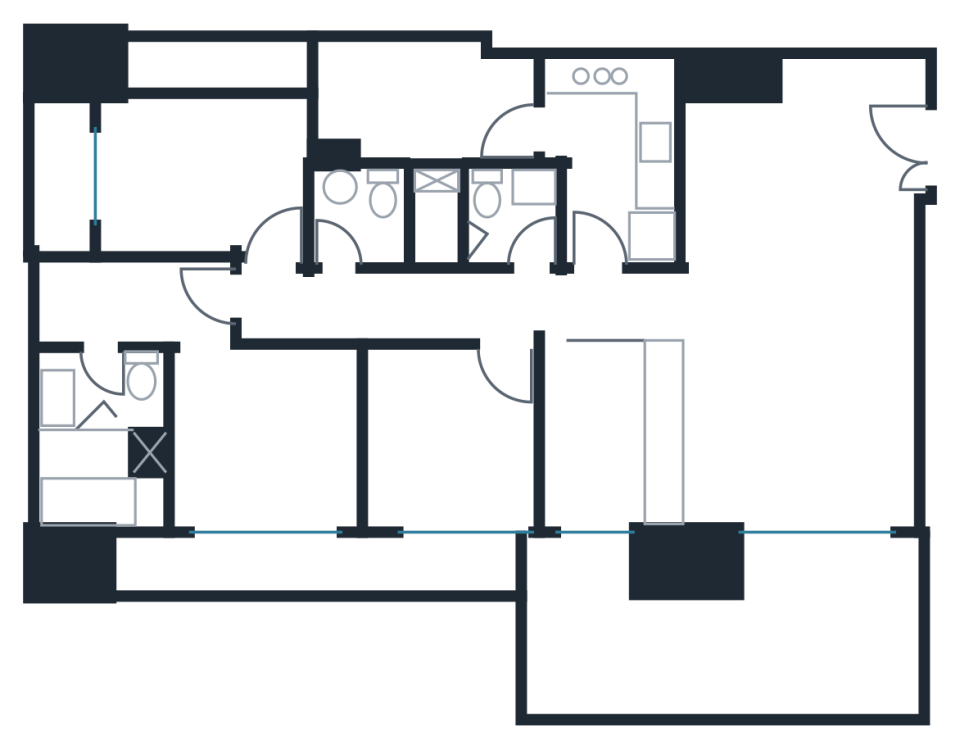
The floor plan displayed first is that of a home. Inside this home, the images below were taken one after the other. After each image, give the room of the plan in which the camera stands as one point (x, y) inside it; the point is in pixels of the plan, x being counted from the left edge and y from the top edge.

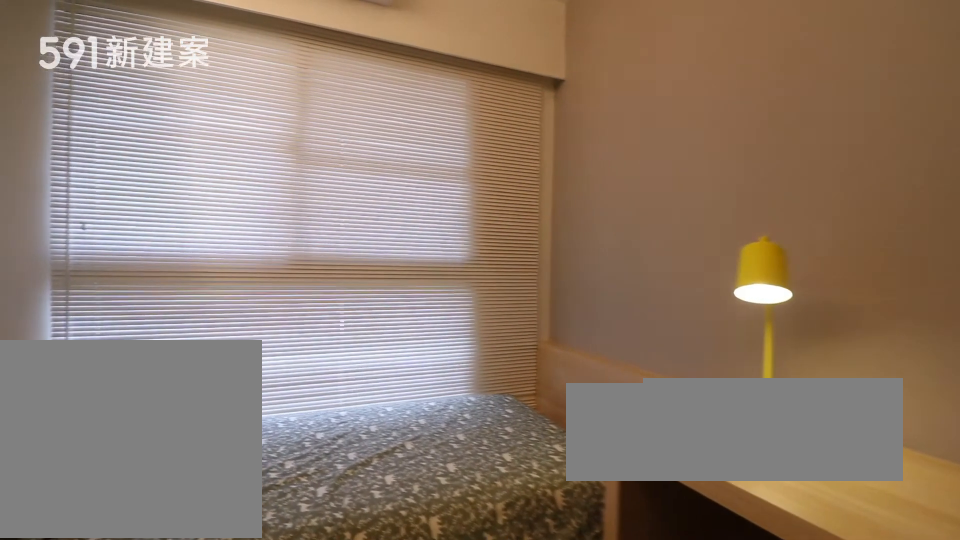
(446, 444)
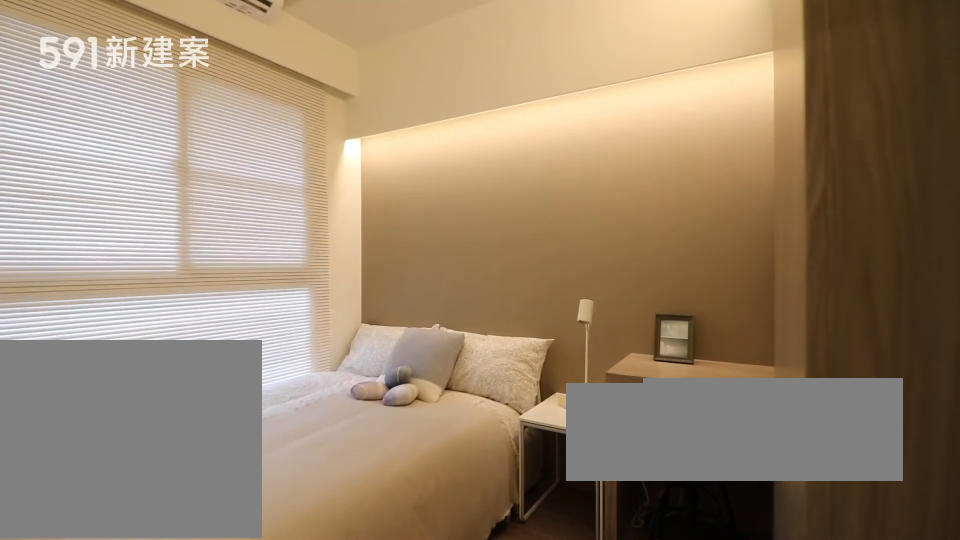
(197, 175)
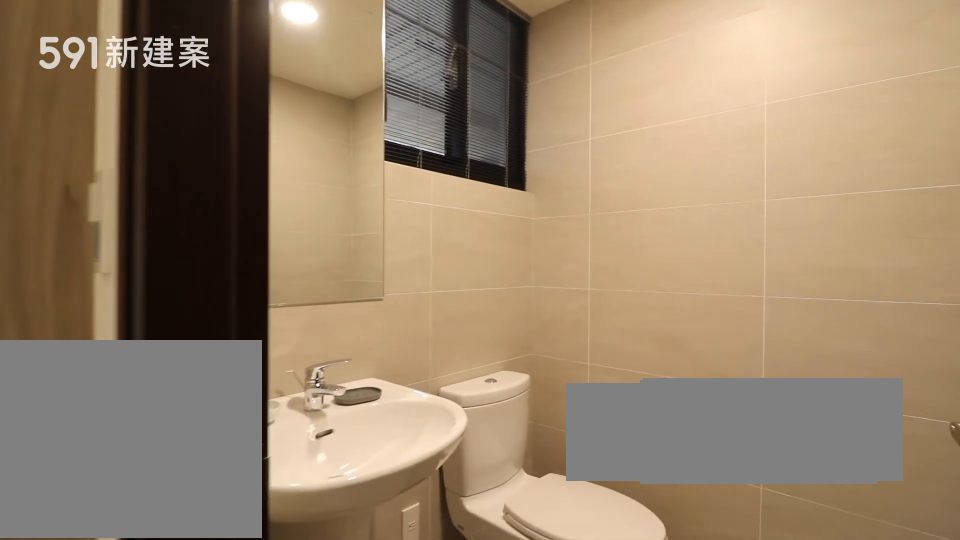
(362, 210)
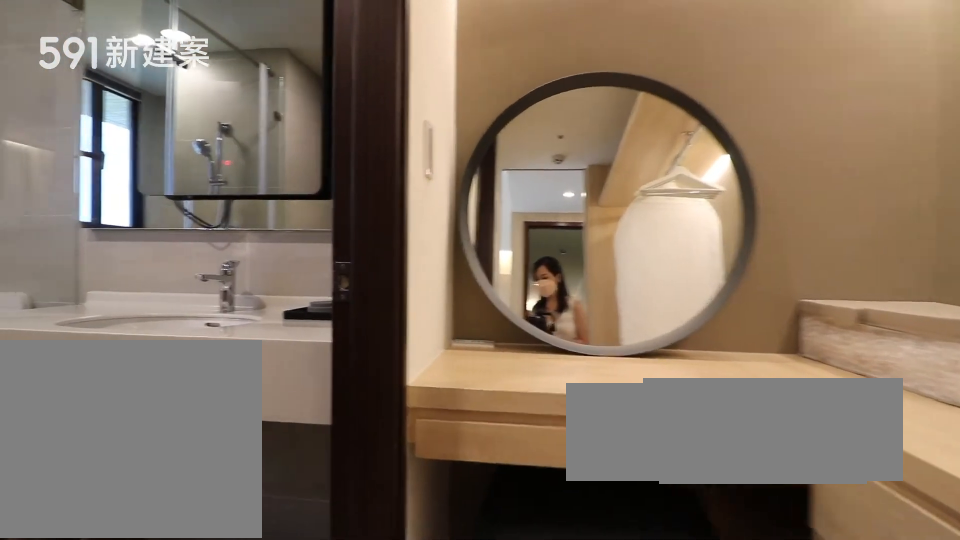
(125, 302)
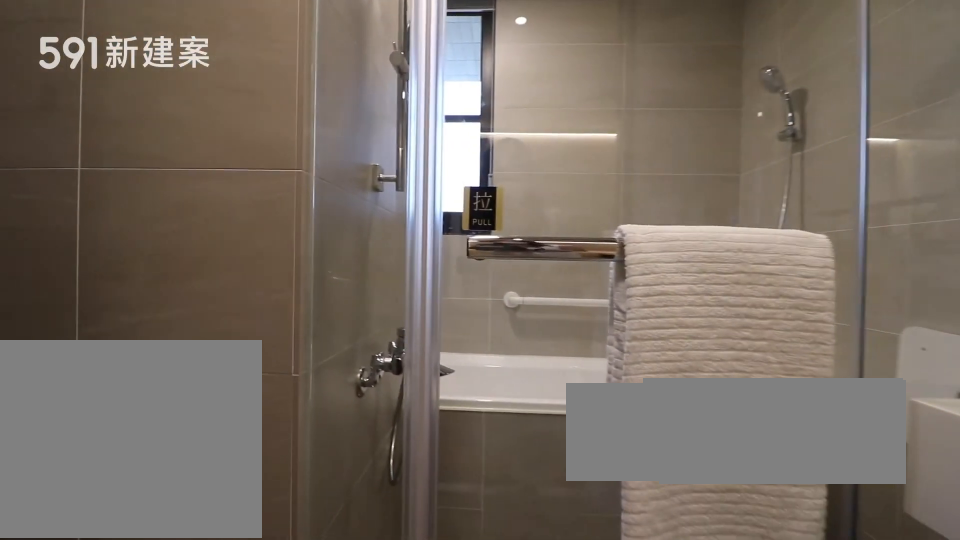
(101, 448)
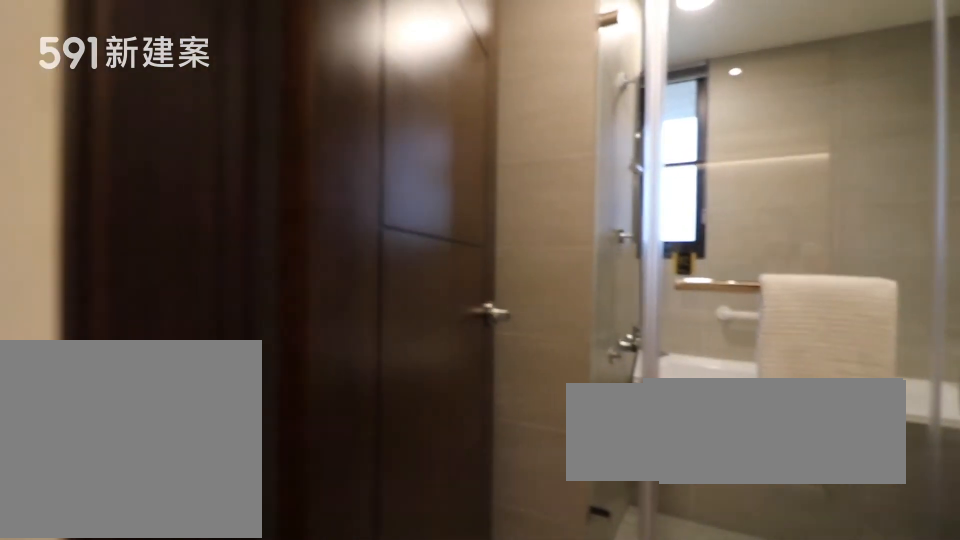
(101, 448)
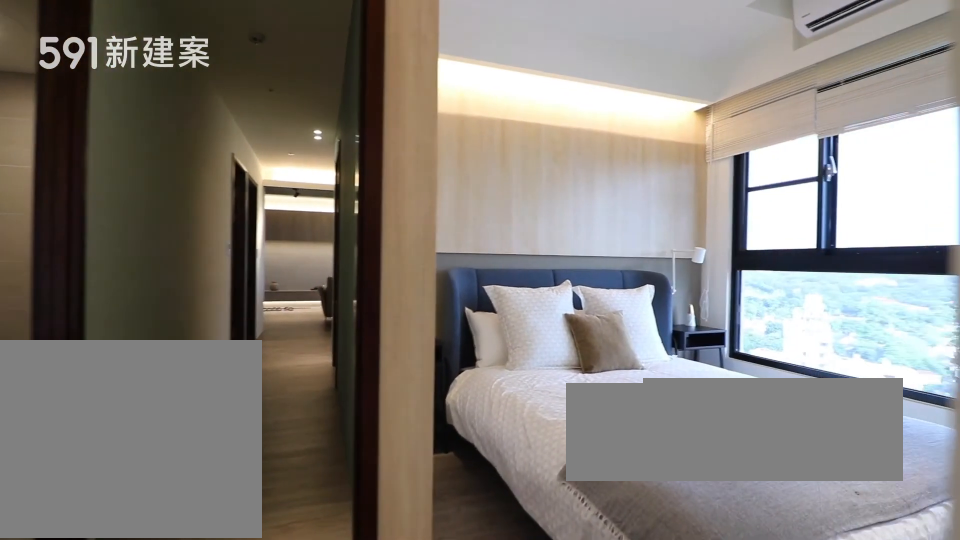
(269, 442)
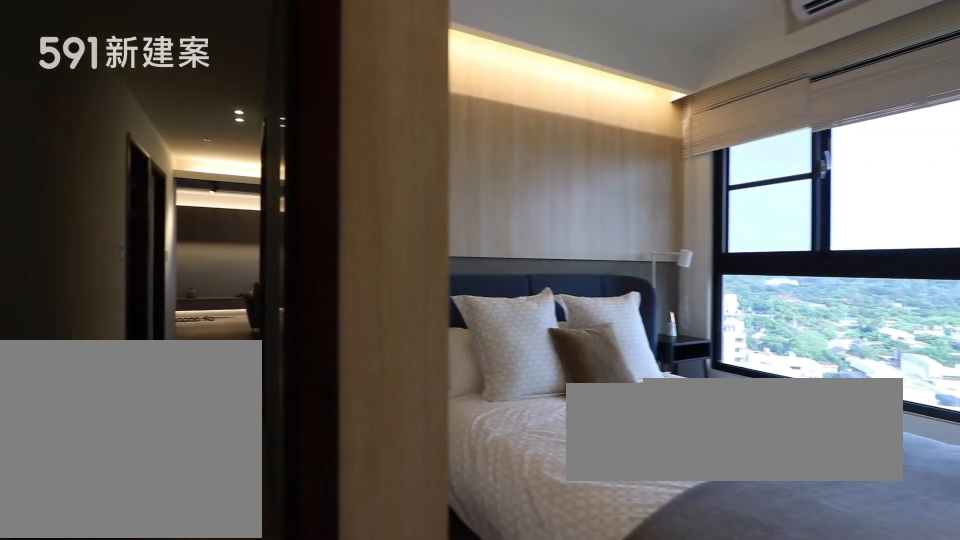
(269, 442)
